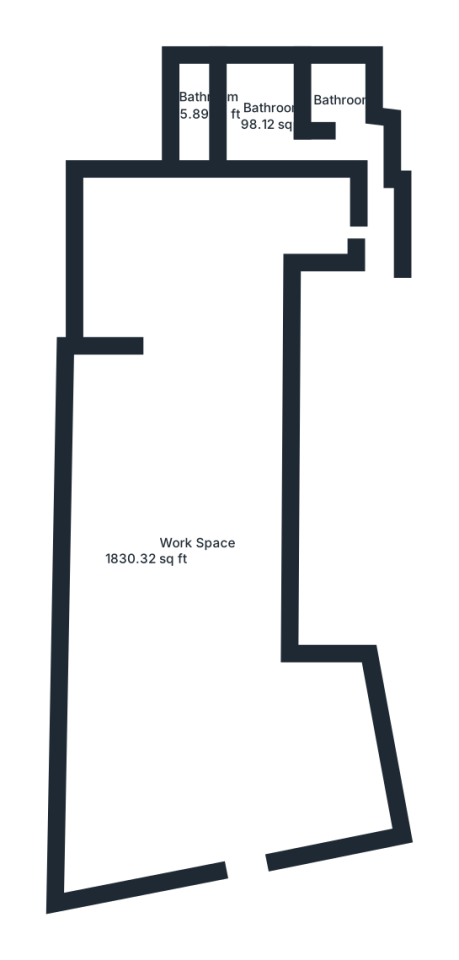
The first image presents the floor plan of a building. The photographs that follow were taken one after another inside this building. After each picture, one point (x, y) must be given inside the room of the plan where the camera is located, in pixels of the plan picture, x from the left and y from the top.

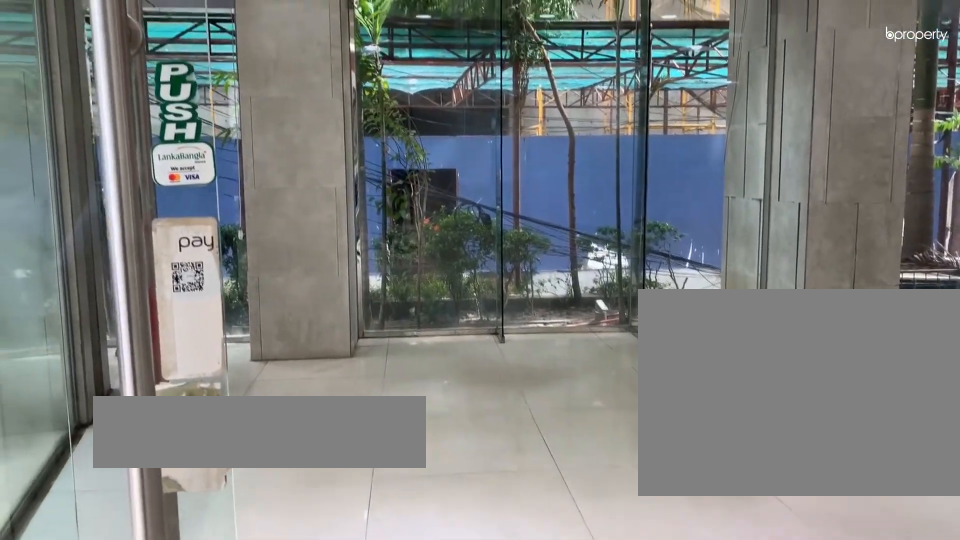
(184, 742)
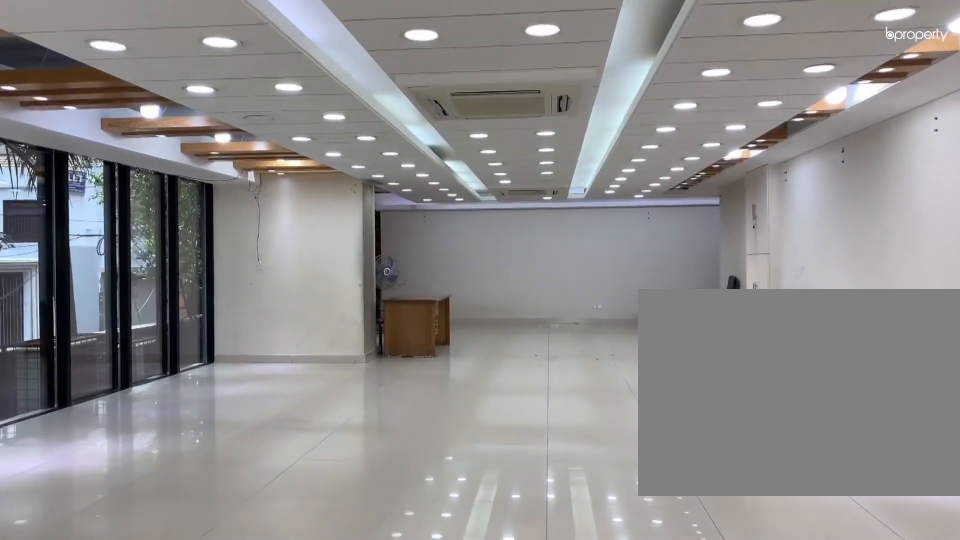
(177, 514)
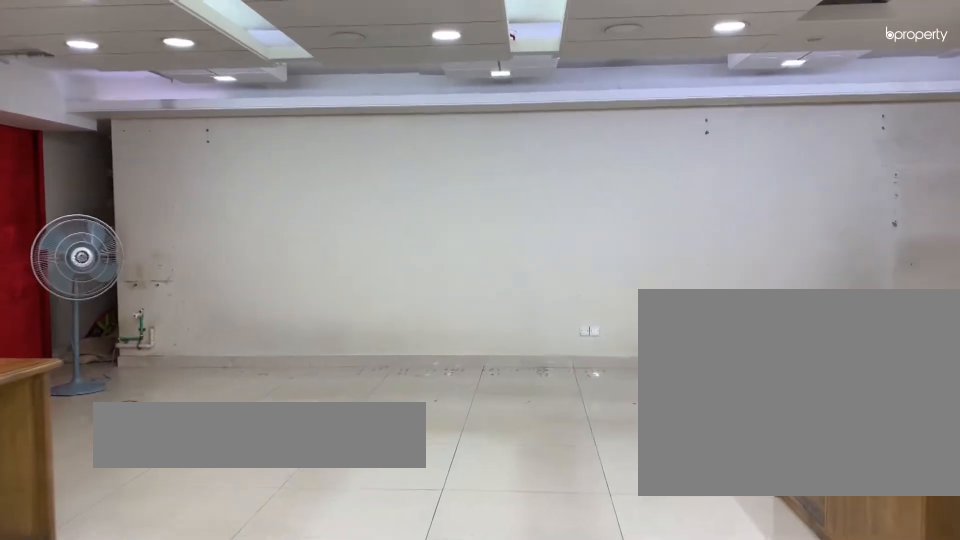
(177, 484)
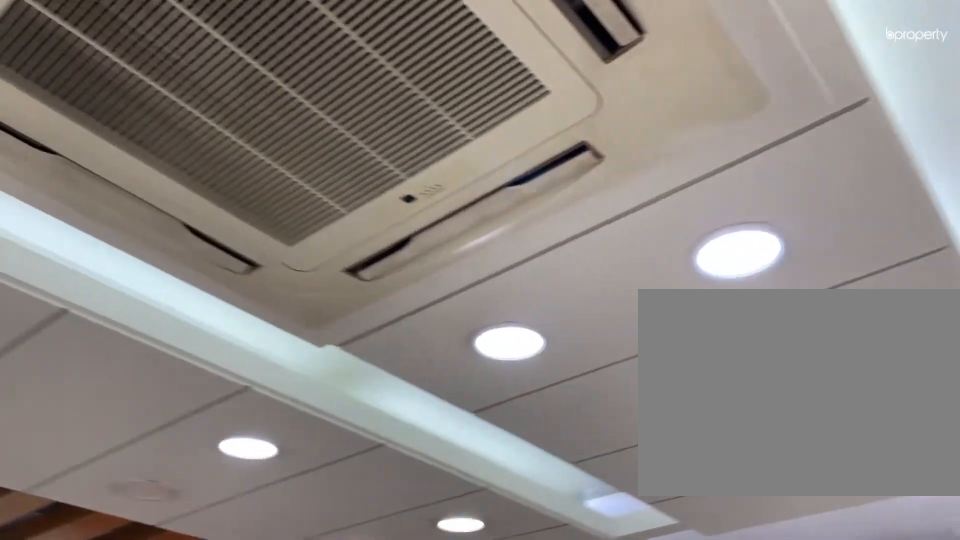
(222, 236)
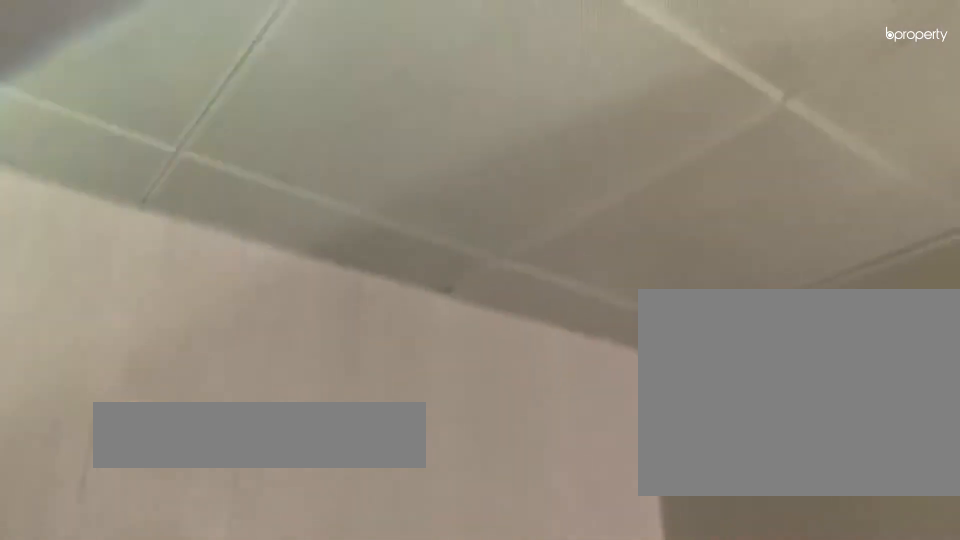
(256, 114)
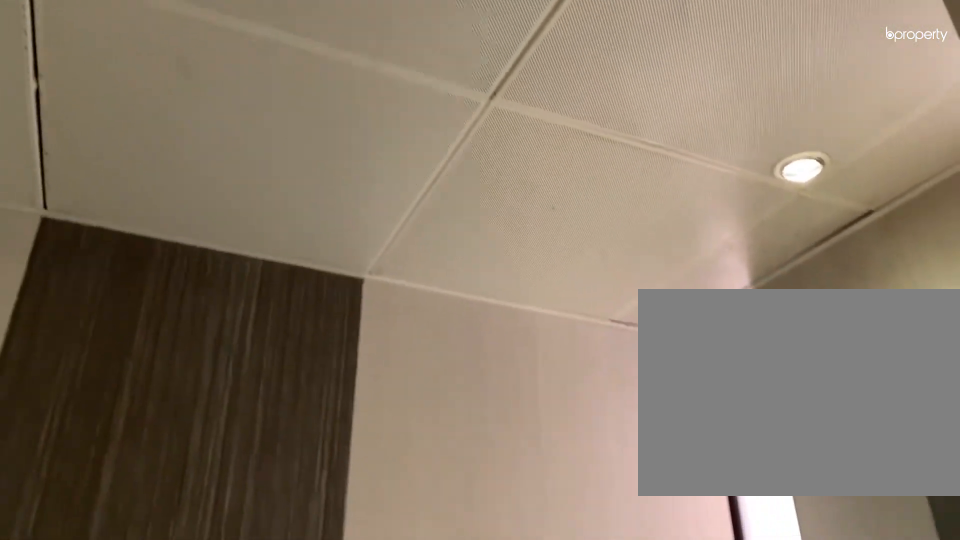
(256, 114)
